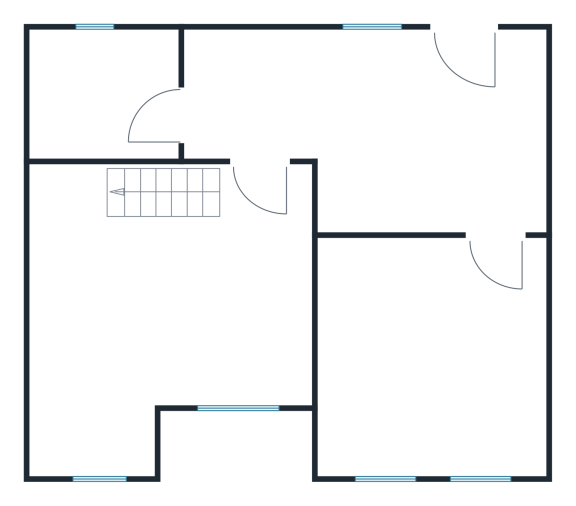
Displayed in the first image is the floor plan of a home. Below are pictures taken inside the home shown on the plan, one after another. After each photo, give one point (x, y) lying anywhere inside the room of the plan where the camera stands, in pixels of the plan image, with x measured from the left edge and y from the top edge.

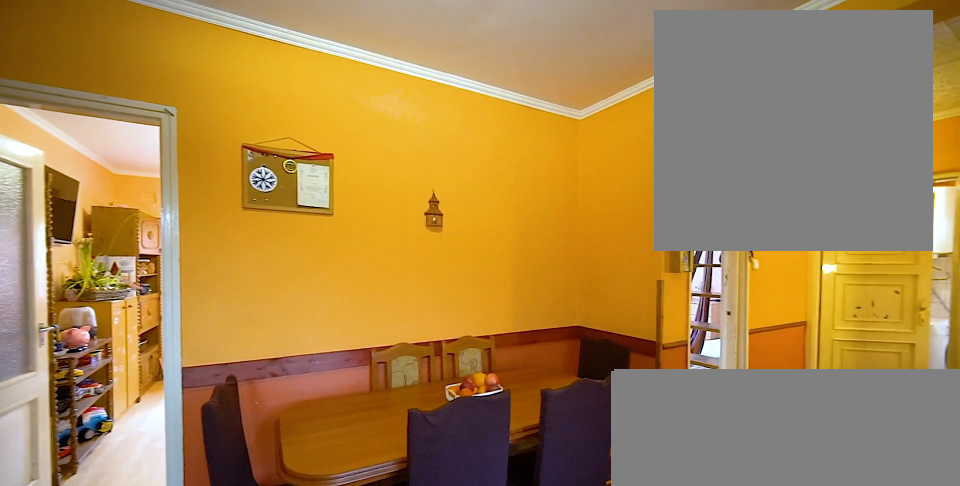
(392, 129)
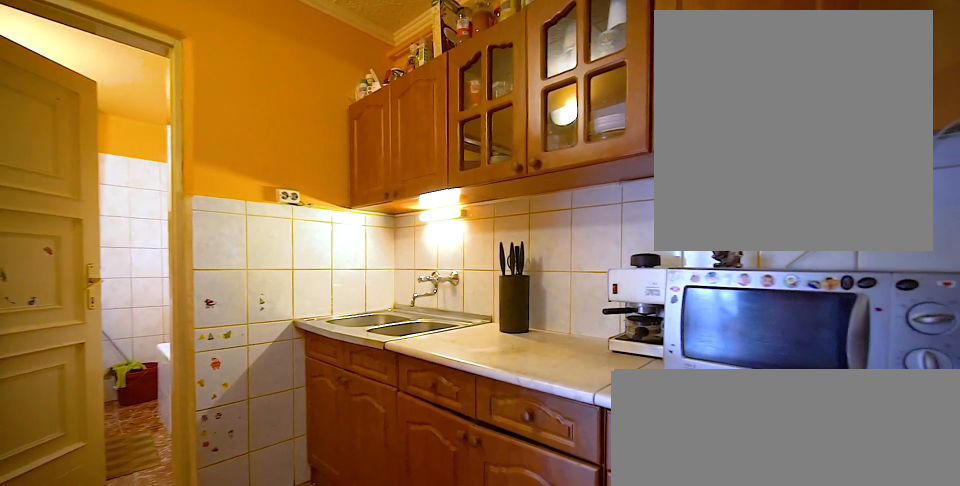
(392, 130)
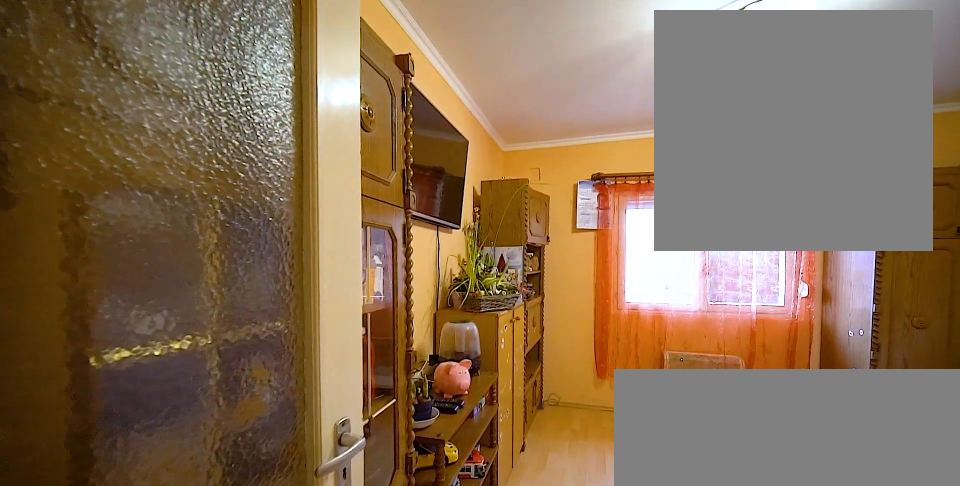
(437, 357)
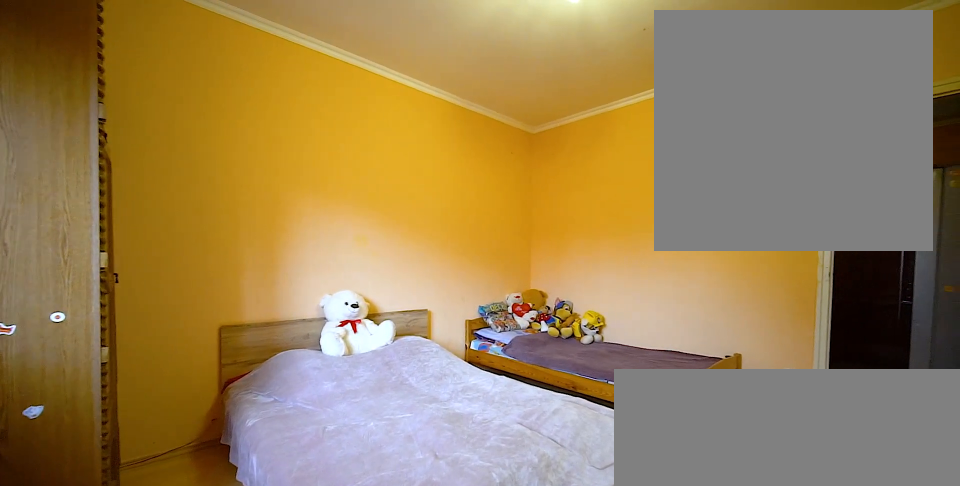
(437, 357)
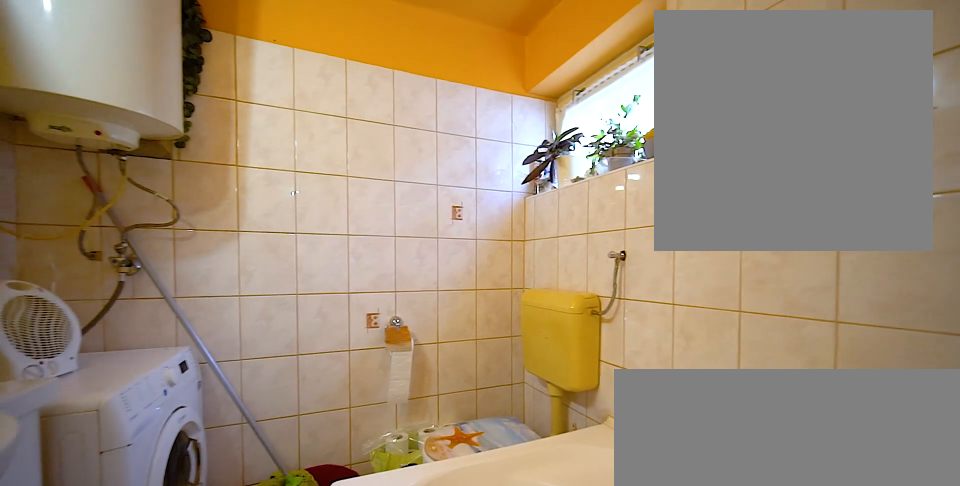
(104, 98)
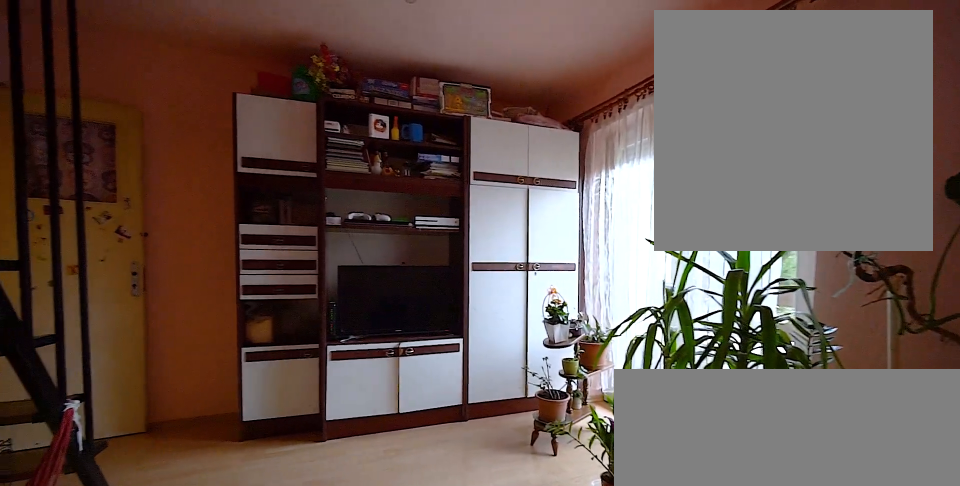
(150, 301)
